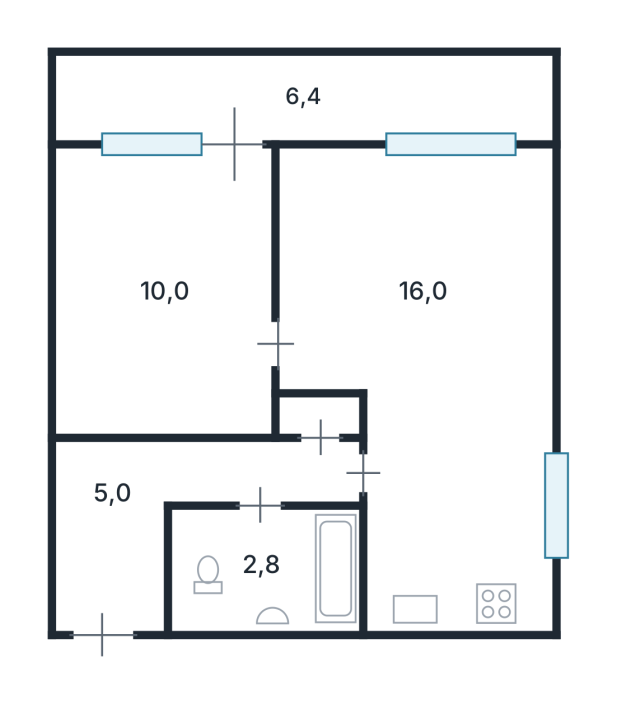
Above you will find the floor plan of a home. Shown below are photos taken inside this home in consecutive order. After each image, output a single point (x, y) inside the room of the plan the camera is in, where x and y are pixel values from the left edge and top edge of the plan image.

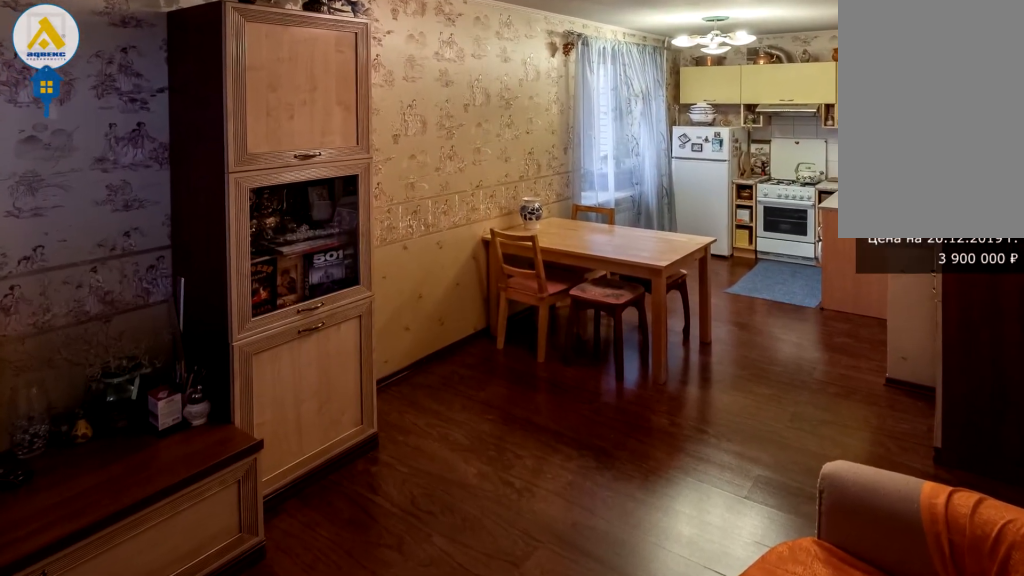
(429, 293)
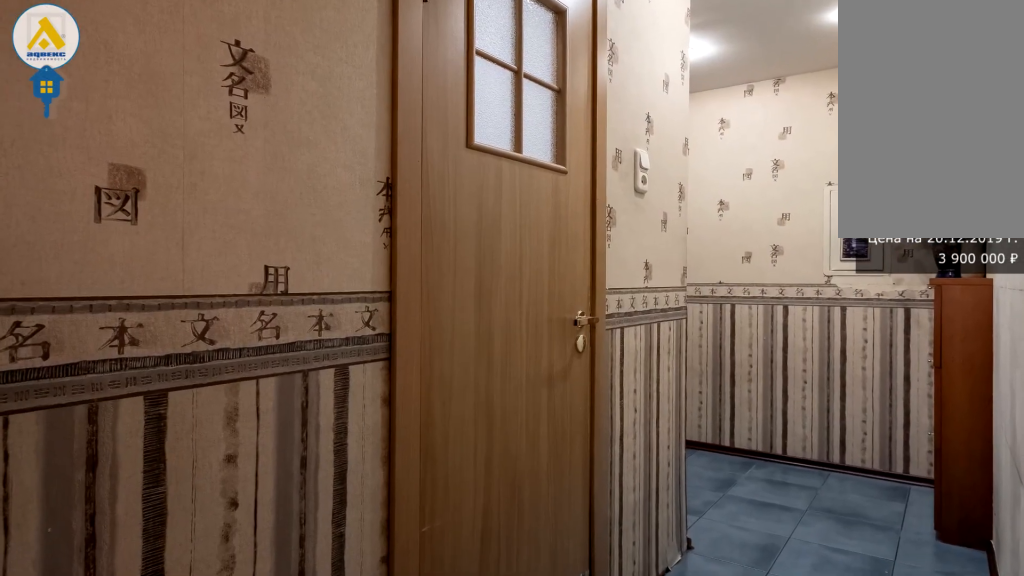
(110, 512)
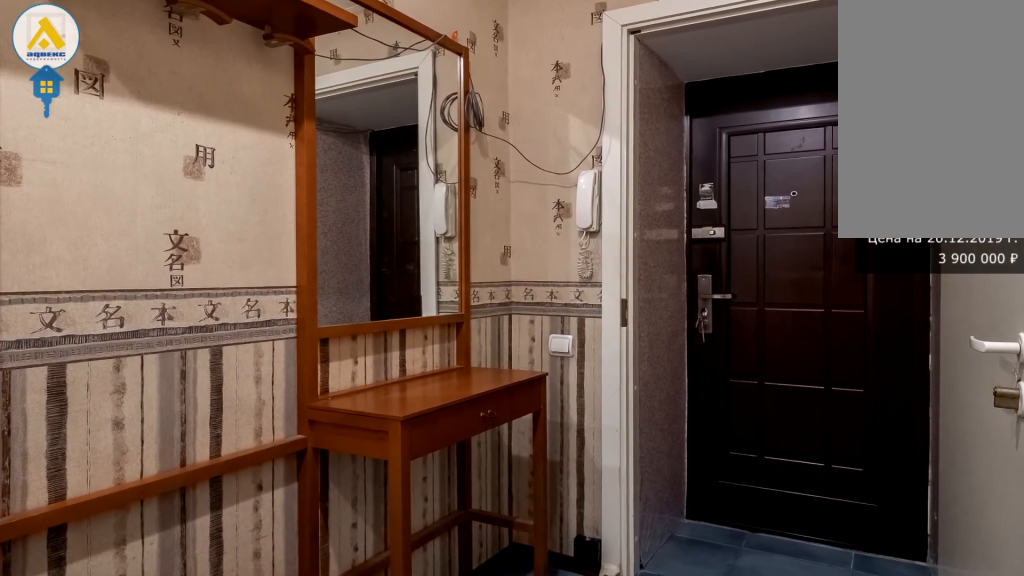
(115, 513)
